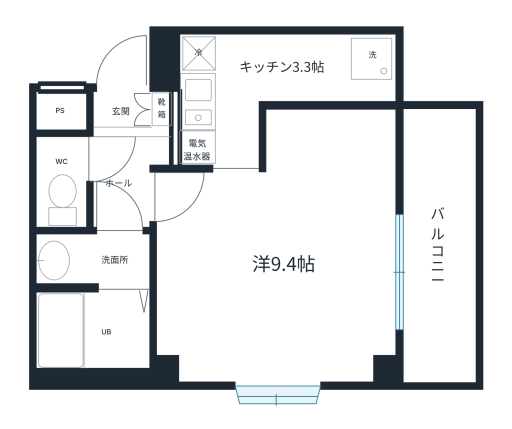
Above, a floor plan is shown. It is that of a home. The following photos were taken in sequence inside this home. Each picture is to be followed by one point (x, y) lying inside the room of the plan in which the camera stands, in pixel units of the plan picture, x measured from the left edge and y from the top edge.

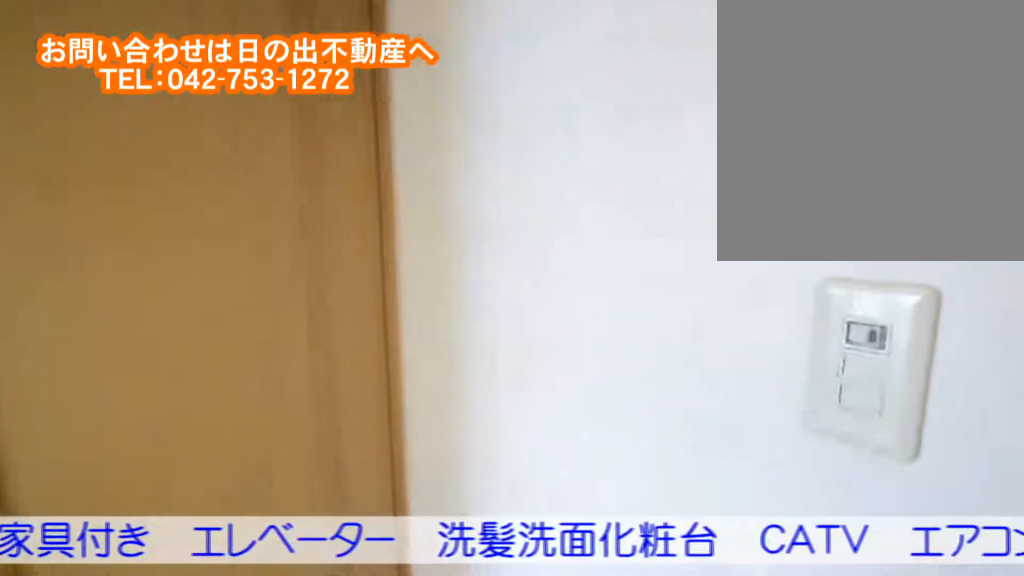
(127, 136)
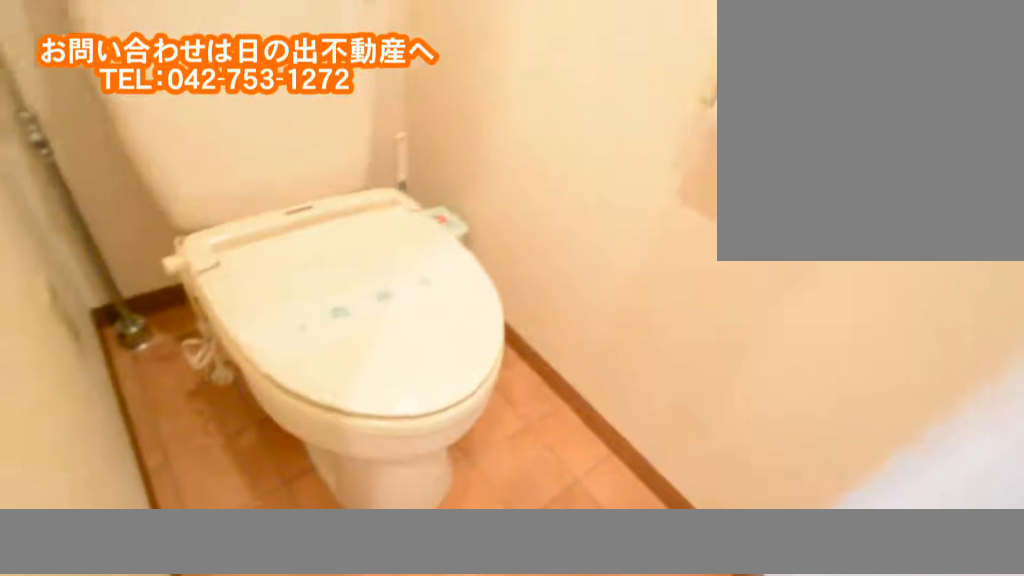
(62, 170)
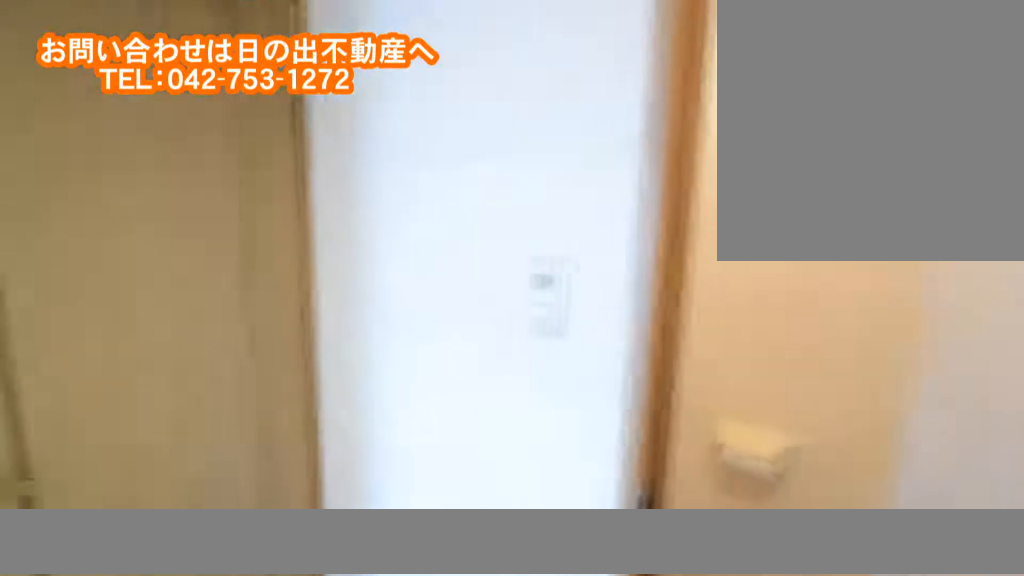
(62, 170)
